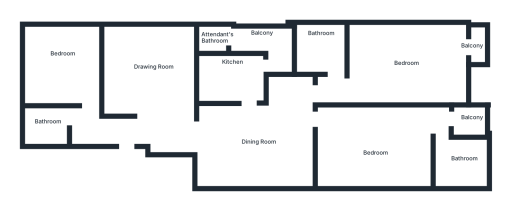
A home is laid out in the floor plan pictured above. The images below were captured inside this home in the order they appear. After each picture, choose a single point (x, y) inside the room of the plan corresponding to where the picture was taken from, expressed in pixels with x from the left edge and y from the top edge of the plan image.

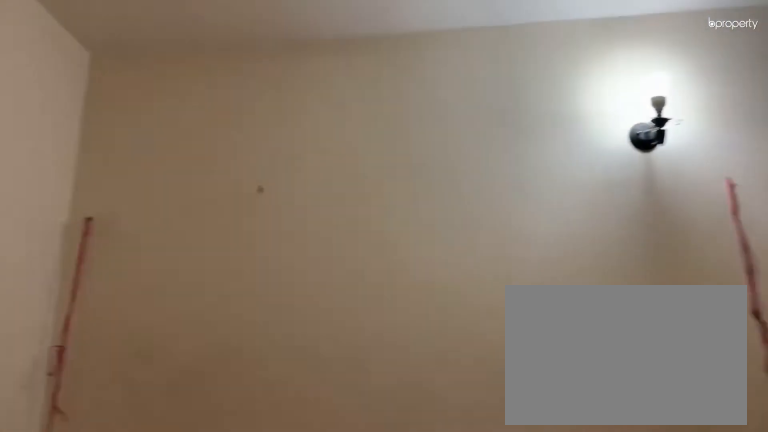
(379, 141)
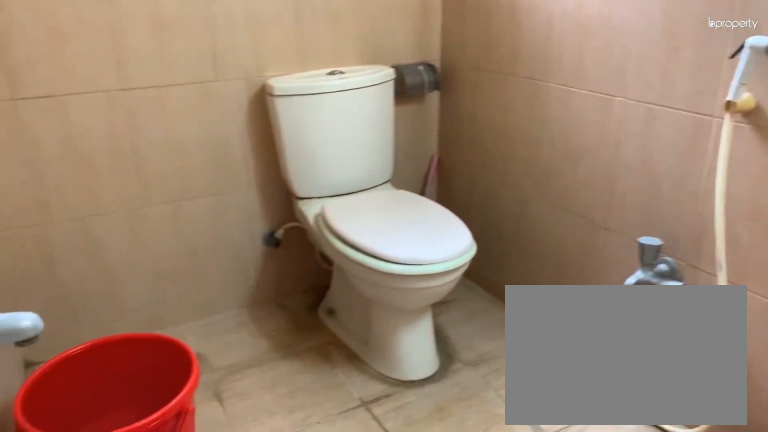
(459, 160)
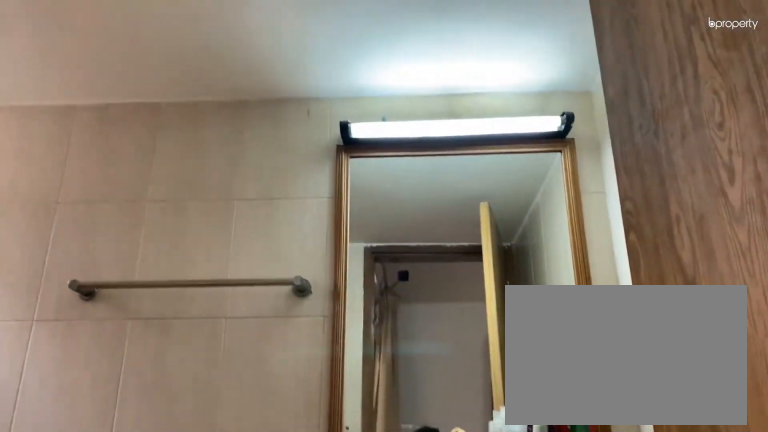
(456, 159)
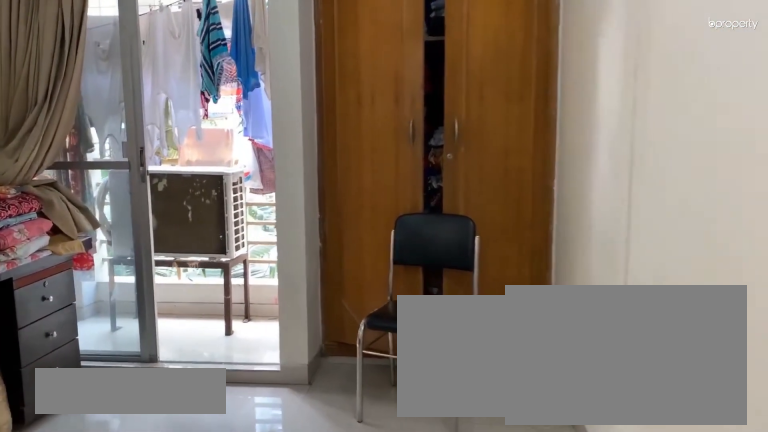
(406, 69)
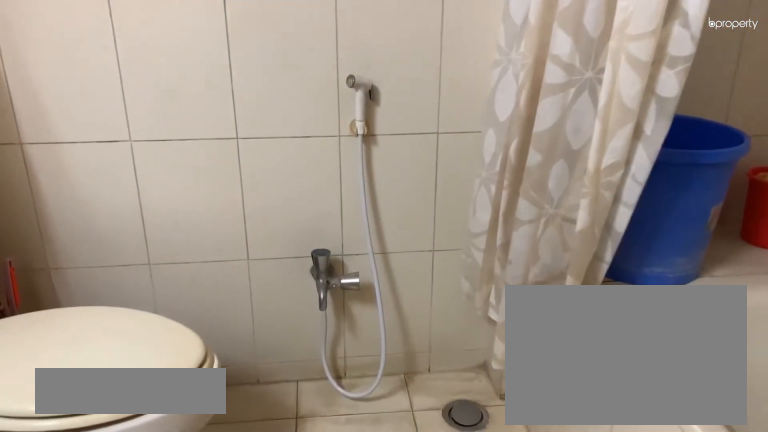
(317, 49)
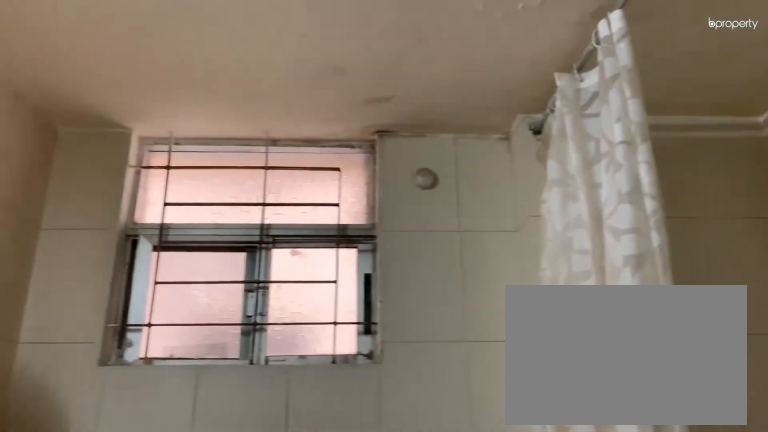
(317, 49)
